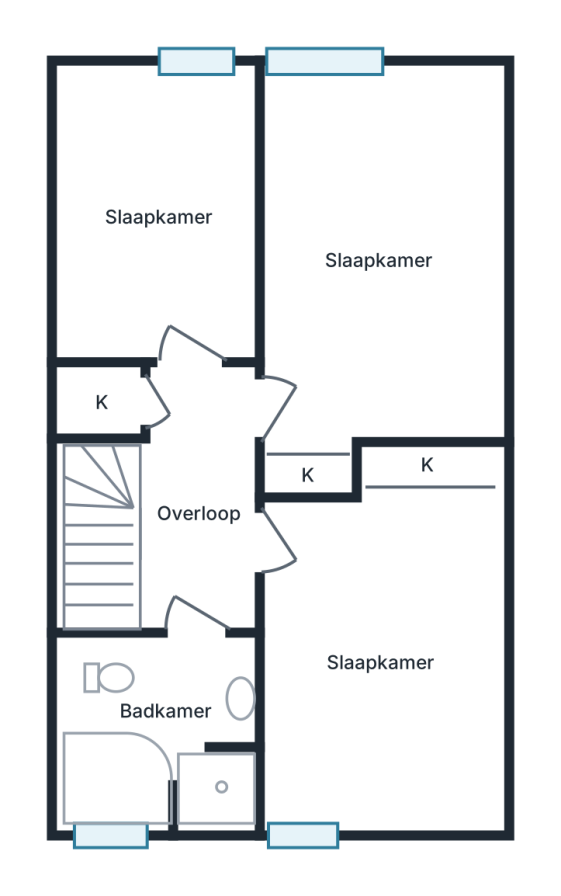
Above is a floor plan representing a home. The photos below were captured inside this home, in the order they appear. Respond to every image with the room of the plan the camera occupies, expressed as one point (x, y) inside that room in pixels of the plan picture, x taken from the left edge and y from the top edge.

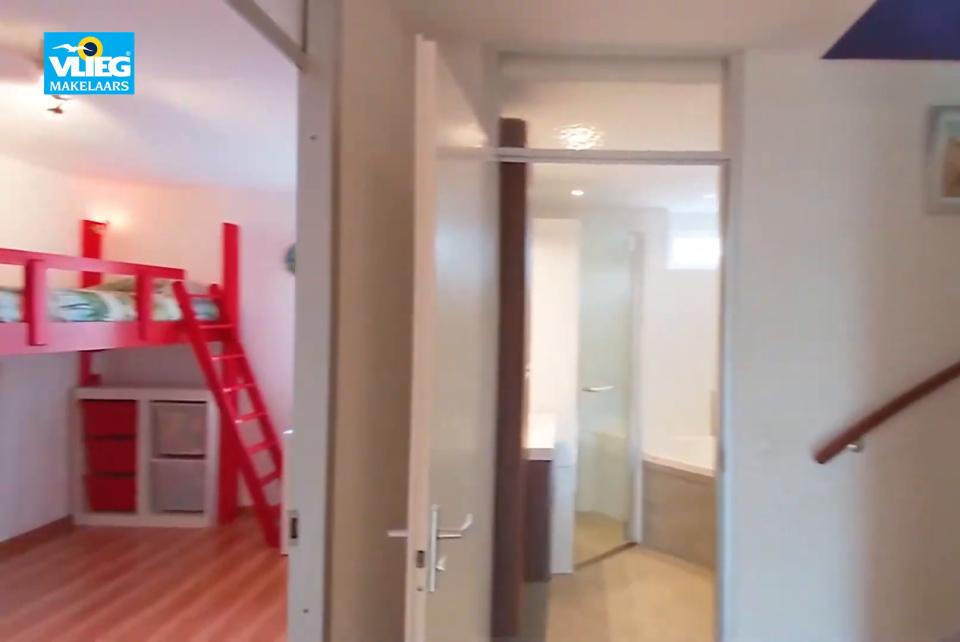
(197, 498)
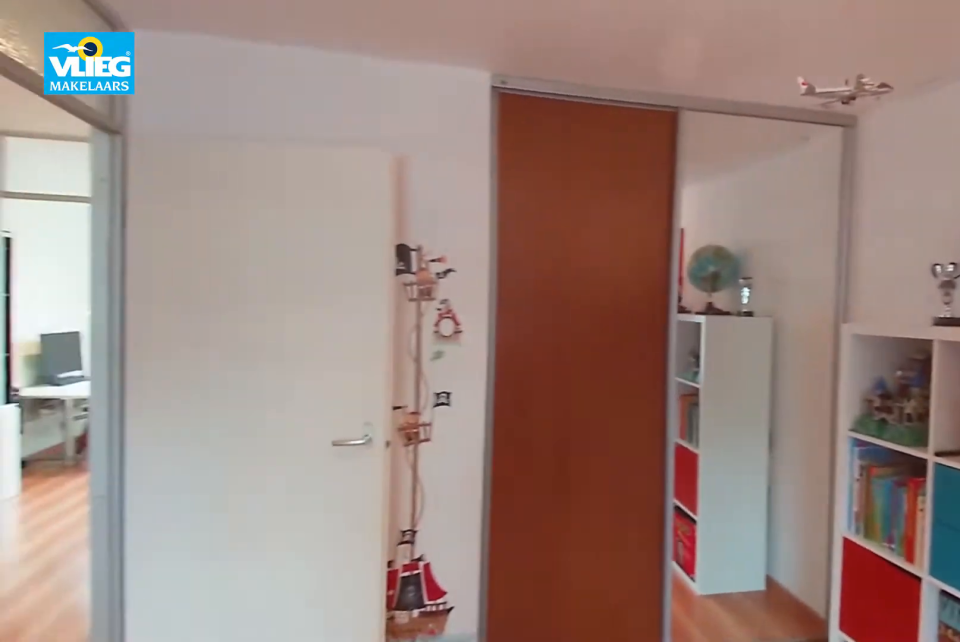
(381, 659)
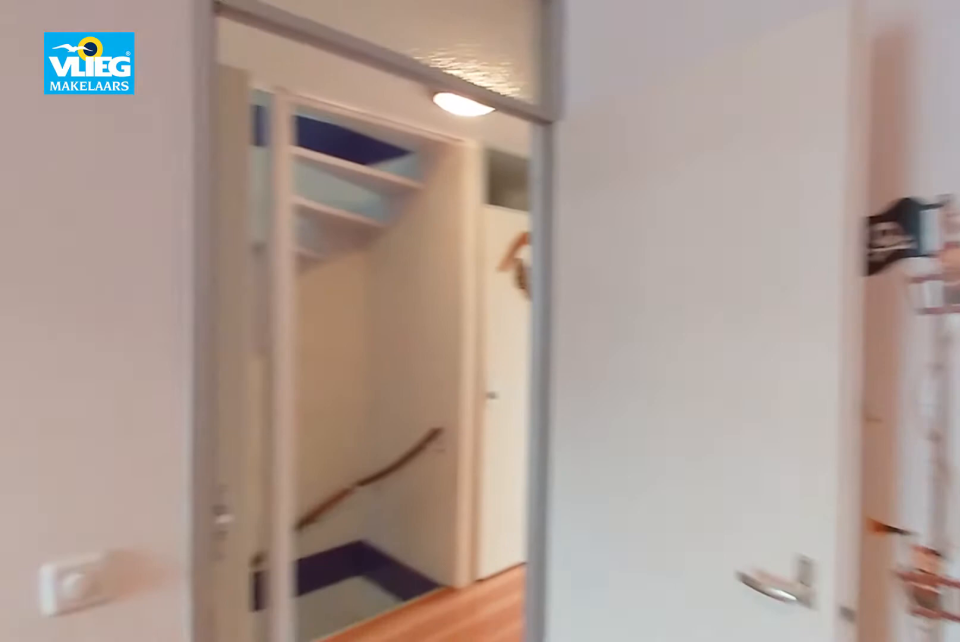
(381, 659)
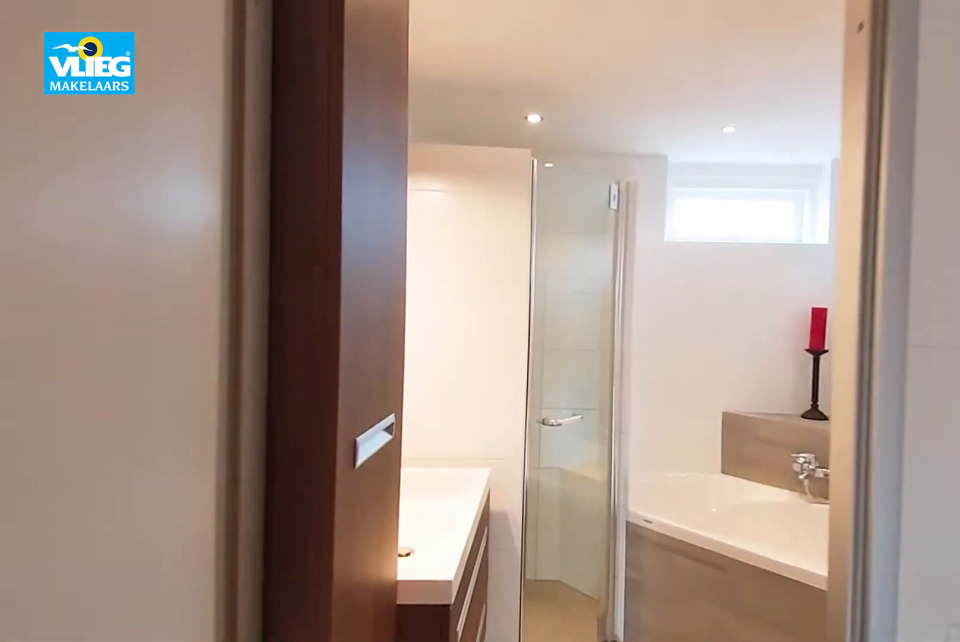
(197, 498)
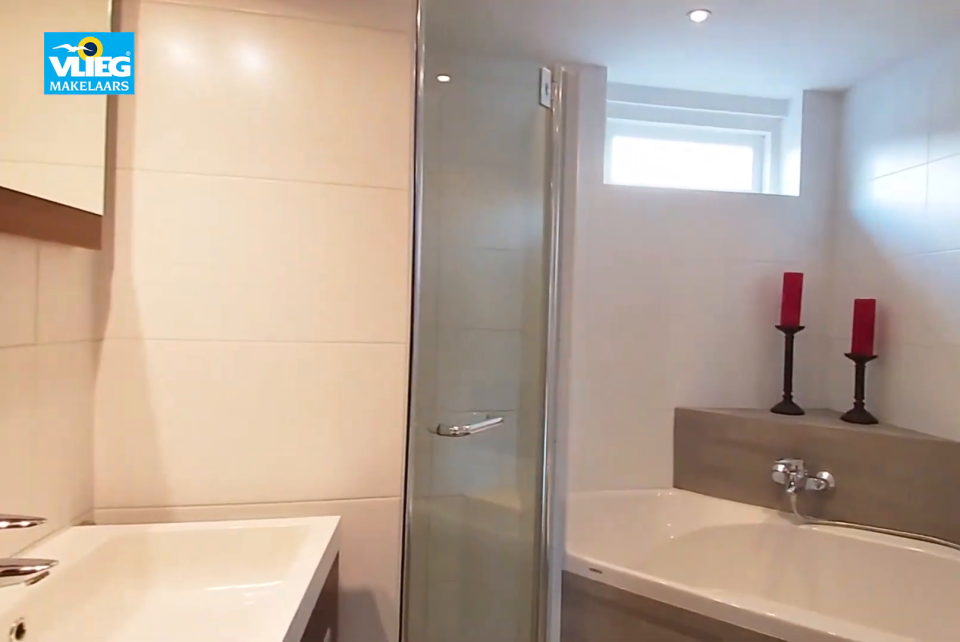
(158, 730)
